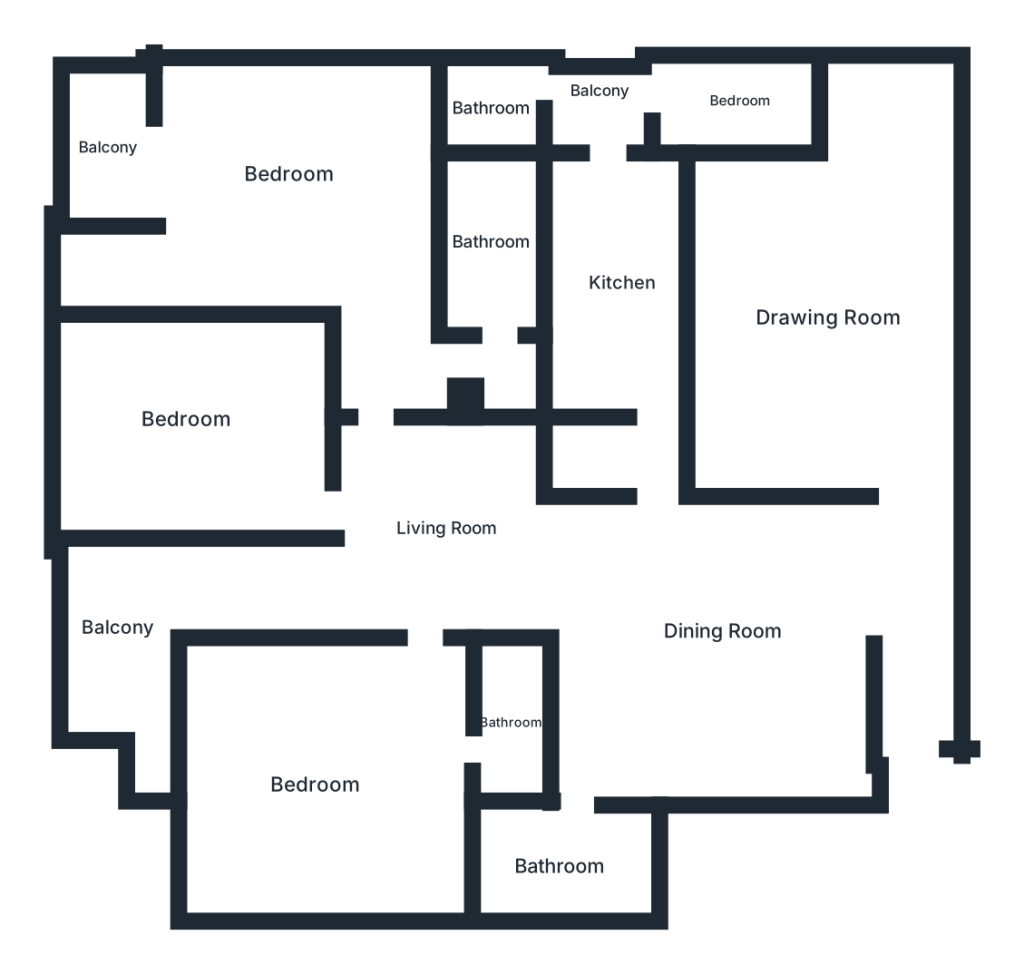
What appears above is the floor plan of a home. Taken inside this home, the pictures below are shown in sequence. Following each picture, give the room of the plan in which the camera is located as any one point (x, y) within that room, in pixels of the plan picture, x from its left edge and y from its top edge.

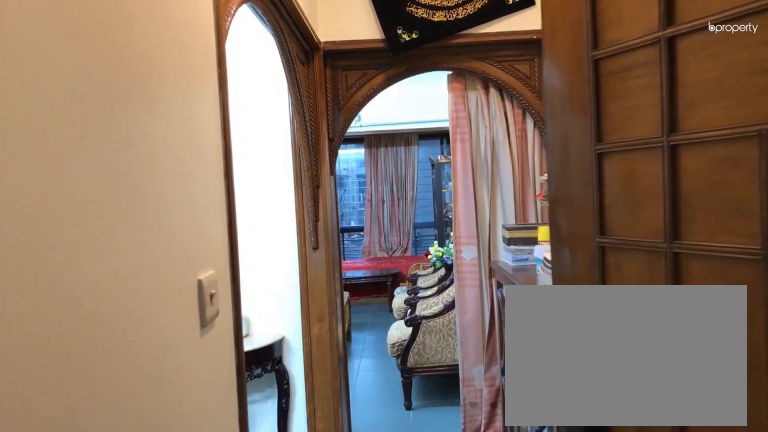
(926, 734)
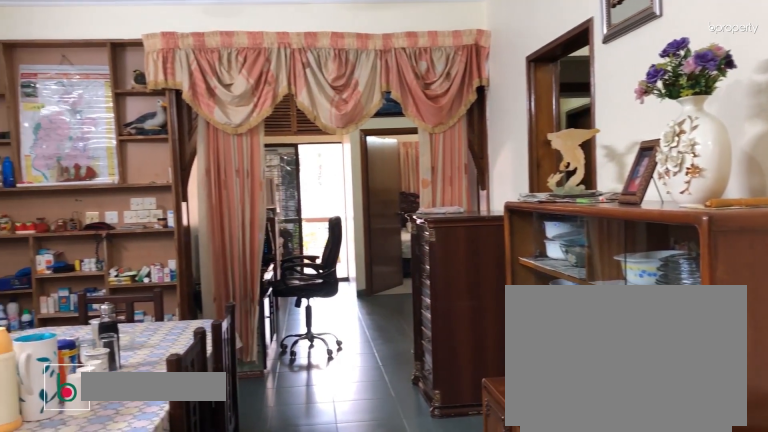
(721, 633)
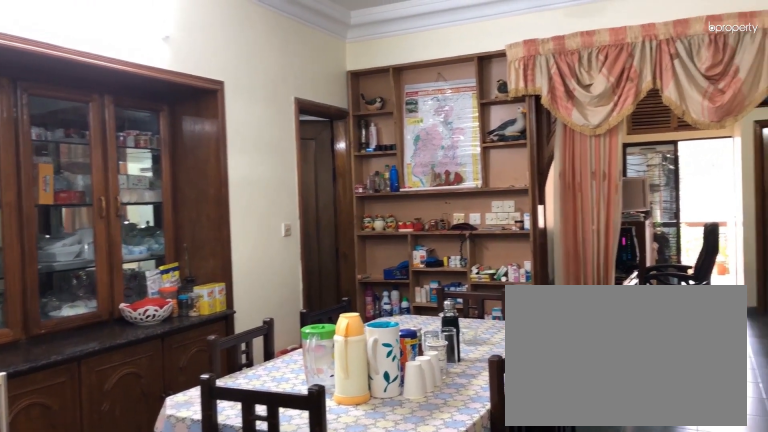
(721, 633)
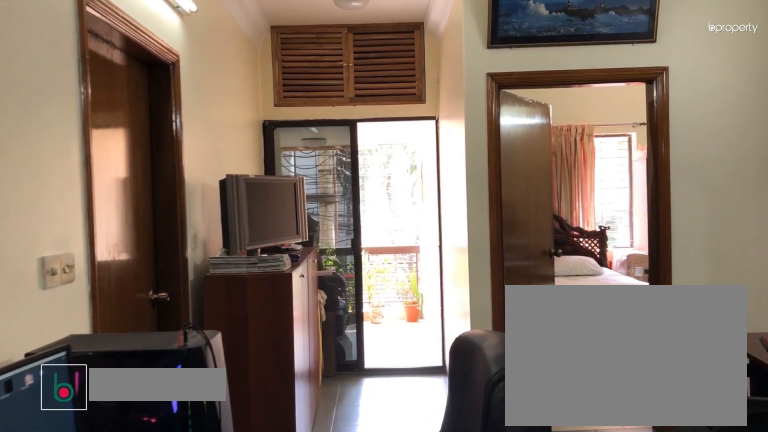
(437, 529)
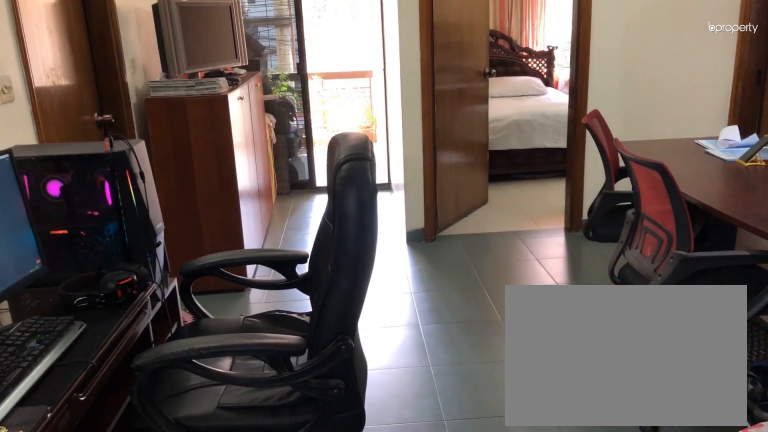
(439, 527)
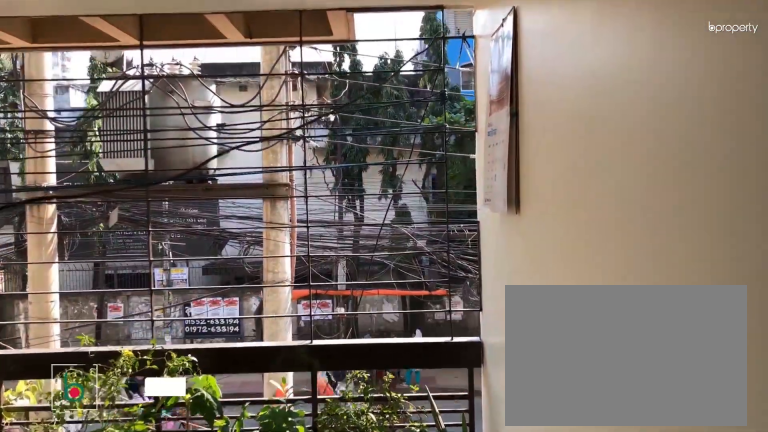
(115, 620)
